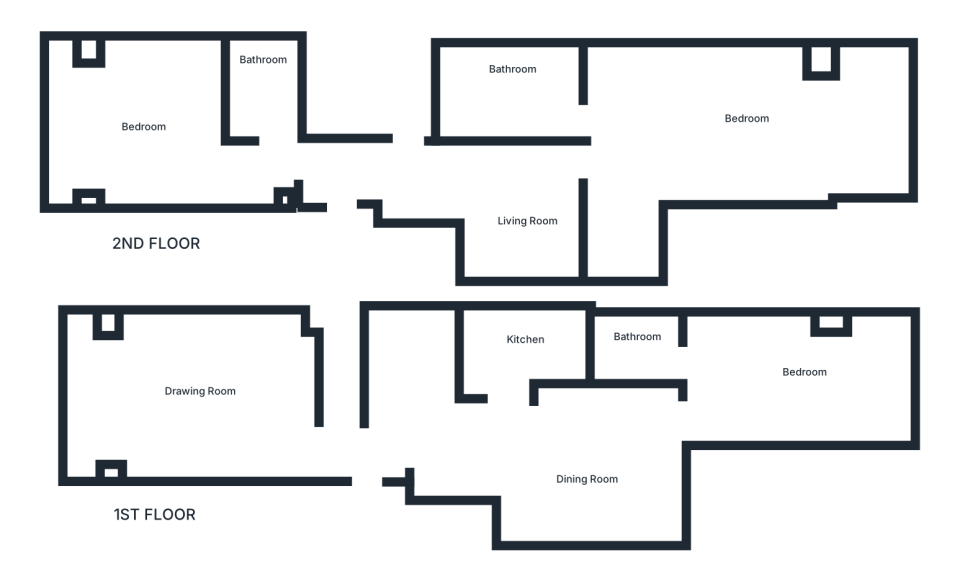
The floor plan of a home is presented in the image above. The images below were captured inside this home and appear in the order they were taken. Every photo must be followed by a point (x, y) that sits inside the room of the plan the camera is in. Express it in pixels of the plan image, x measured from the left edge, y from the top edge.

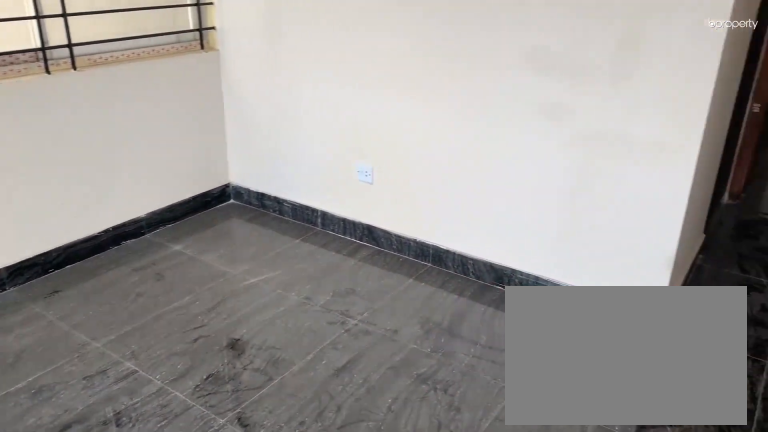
(147, 118)
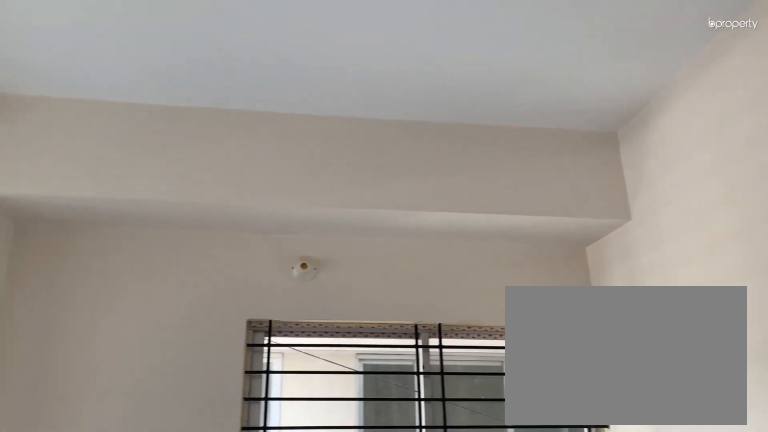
(151, 122)
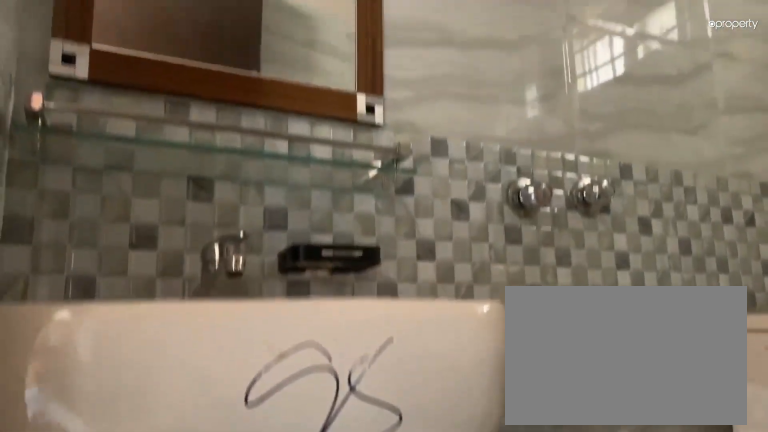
(270, 97)
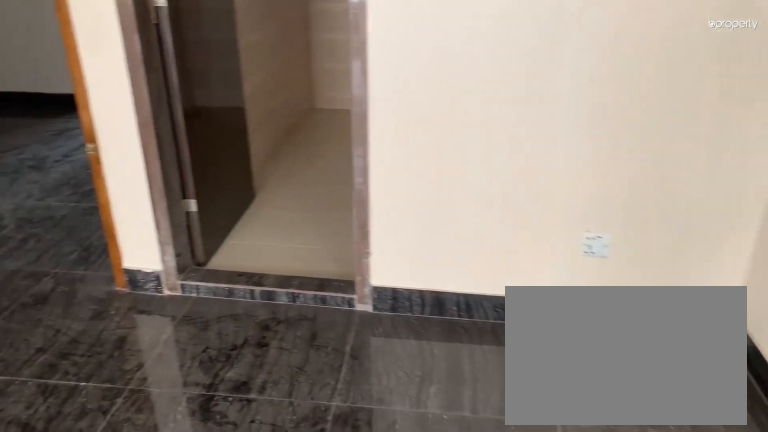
(739, 135)
